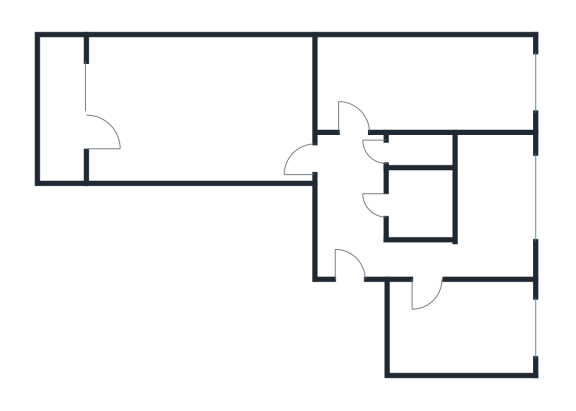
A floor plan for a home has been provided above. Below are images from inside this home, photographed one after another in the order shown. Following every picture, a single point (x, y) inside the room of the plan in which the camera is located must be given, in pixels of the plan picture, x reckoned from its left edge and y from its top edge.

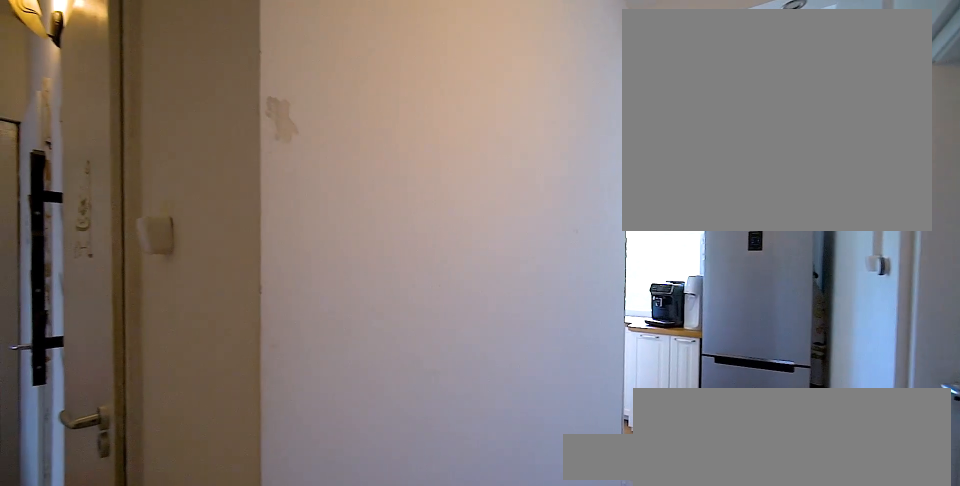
(344, 245)
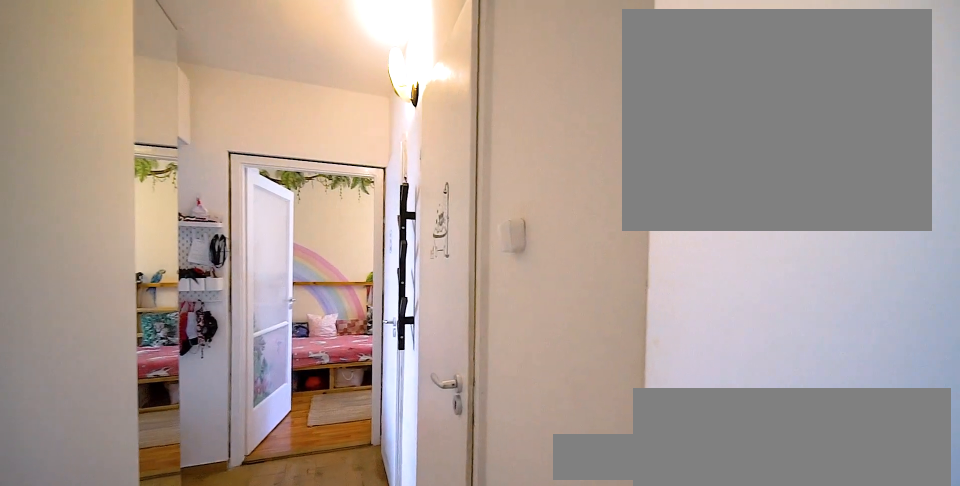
(344, 244)
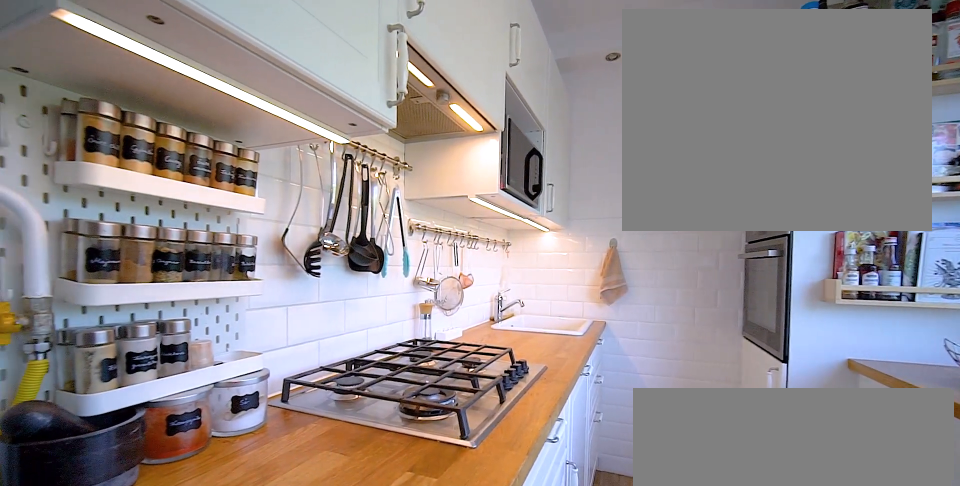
(497, 208)
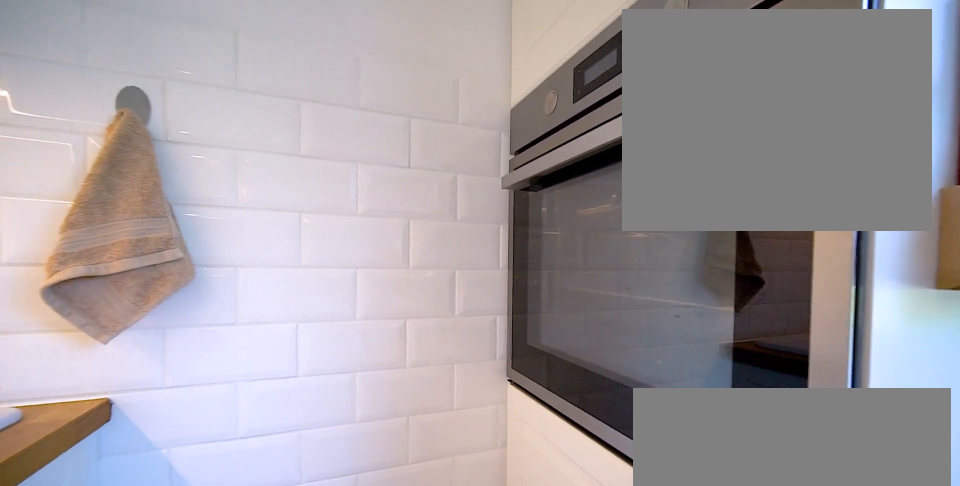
(497, 208)
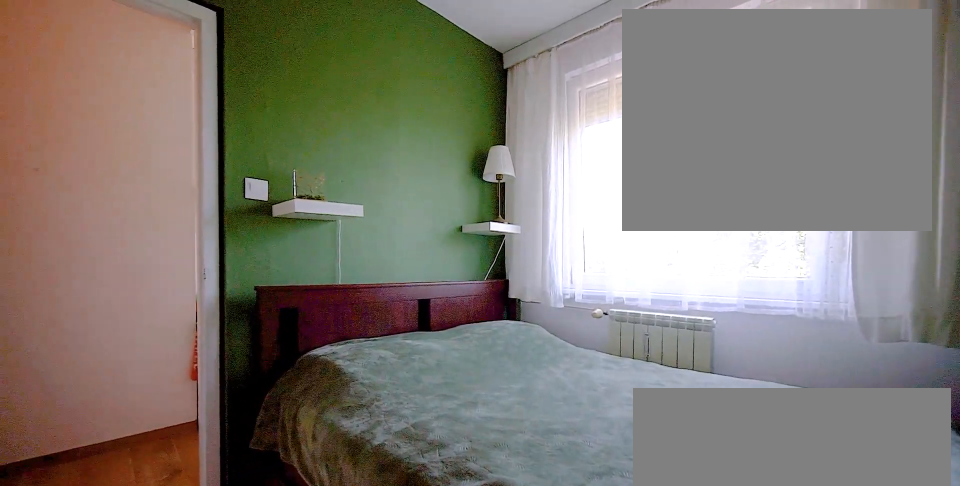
(462, 329)
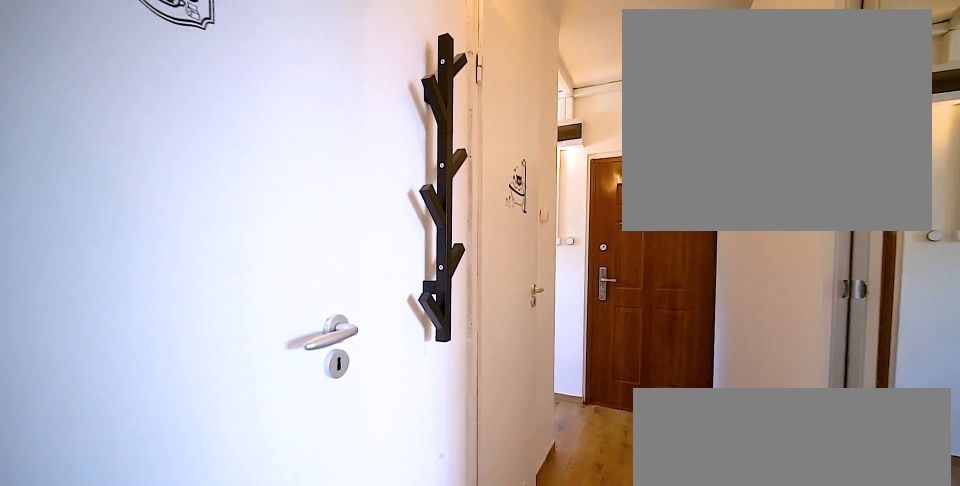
(344, 171)
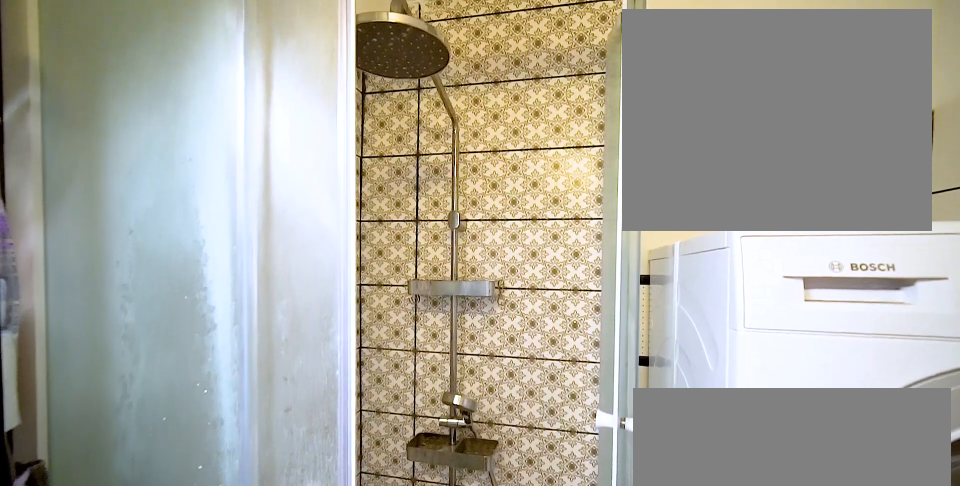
(419, 204)
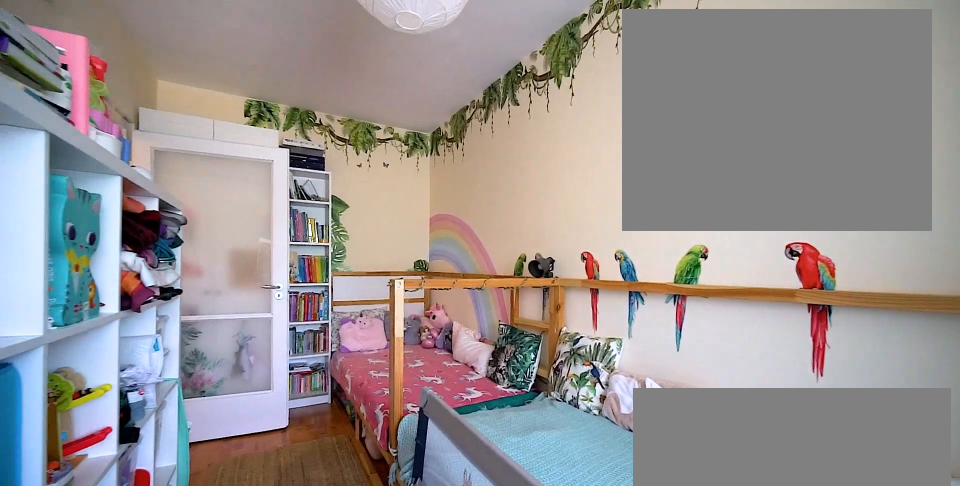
(439, 84)
